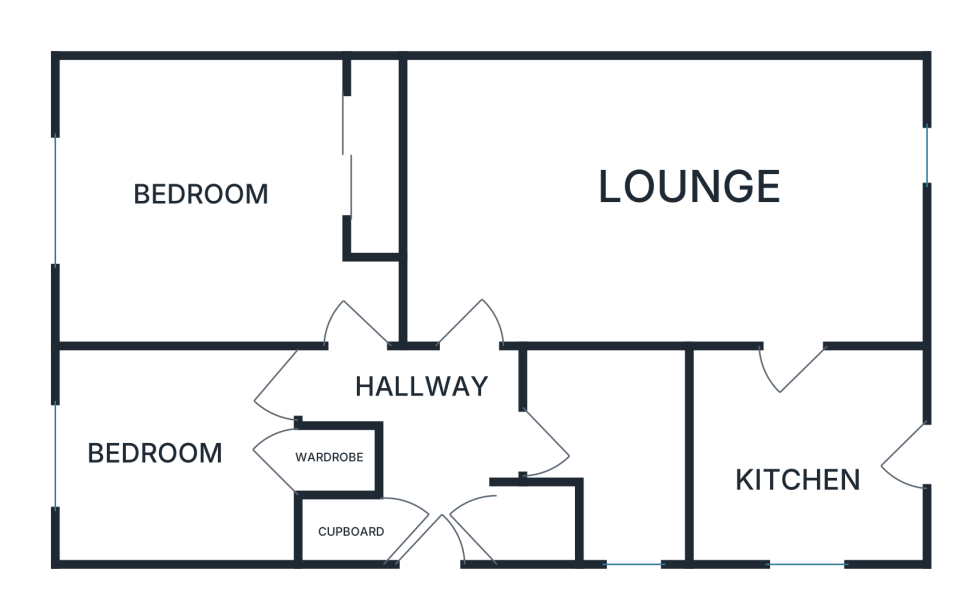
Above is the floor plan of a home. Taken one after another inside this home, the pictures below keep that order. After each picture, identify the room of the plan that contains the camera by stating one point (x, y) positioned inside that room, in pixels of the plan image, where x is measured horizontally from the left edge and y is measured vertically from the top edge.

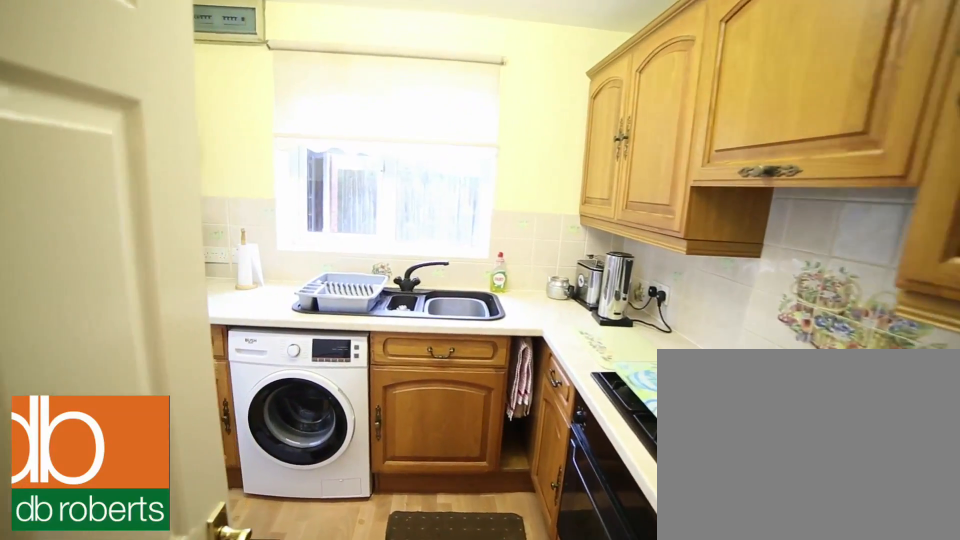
(805, 457)
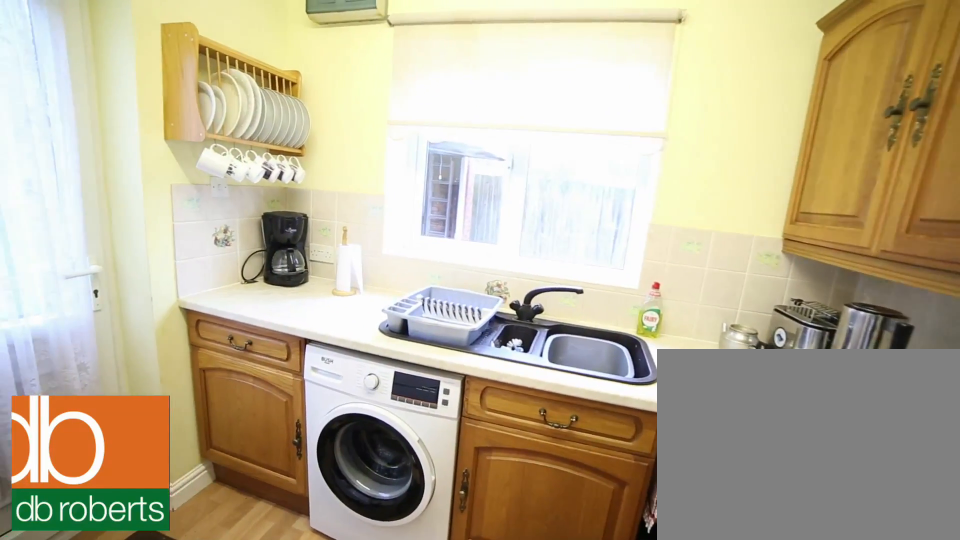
(805, 457)
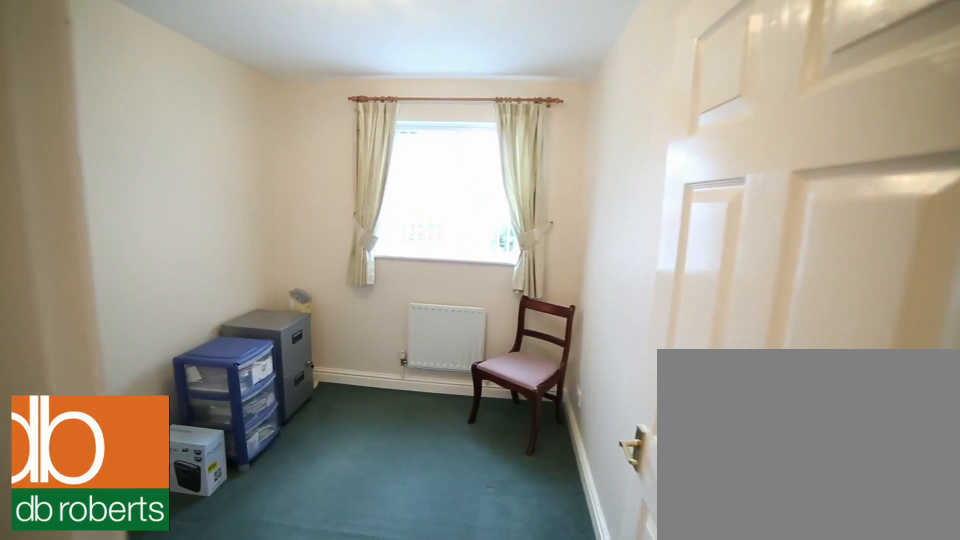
(162, 481)
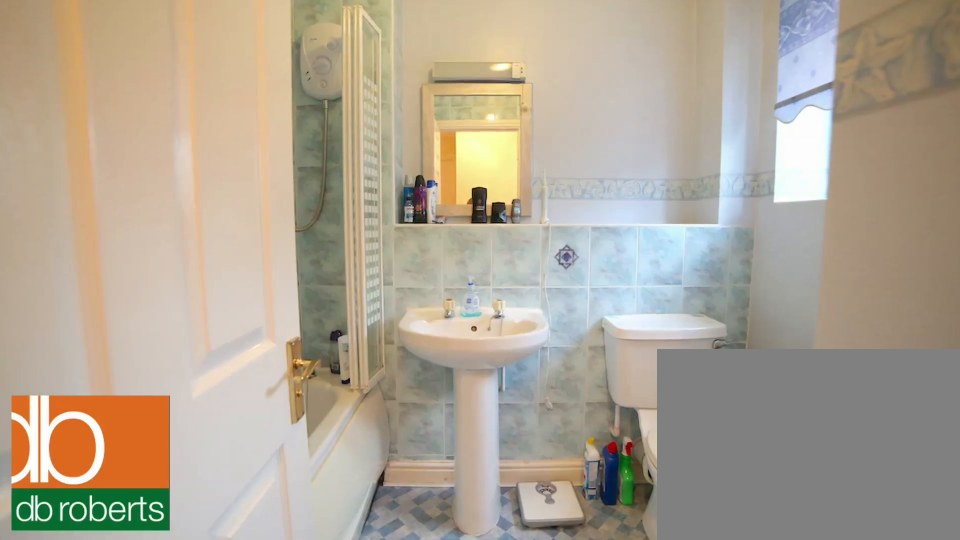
(618, 443)
